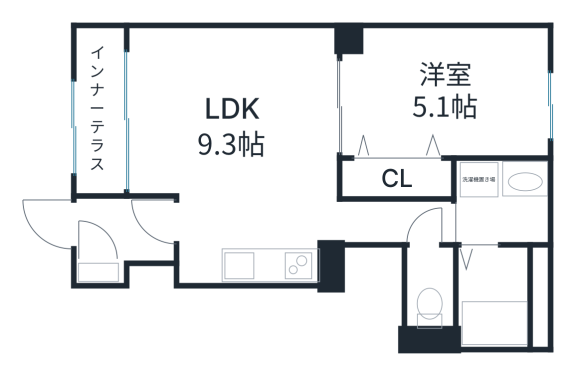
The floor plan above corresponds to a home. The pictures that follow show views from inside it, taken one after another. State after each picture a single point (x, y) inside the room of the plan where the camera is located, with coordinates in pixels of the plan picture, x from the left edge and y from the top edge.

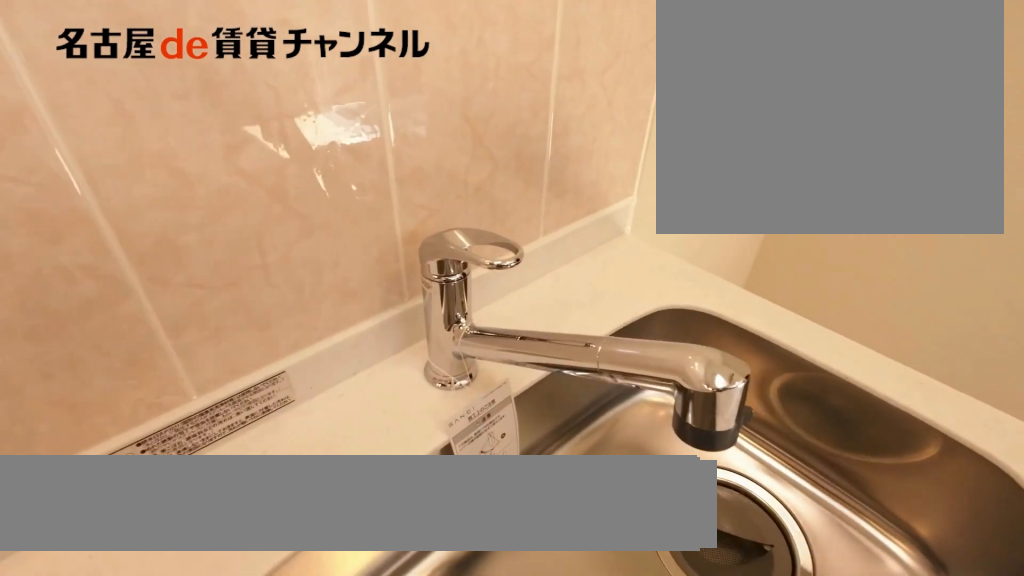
(279, 264)
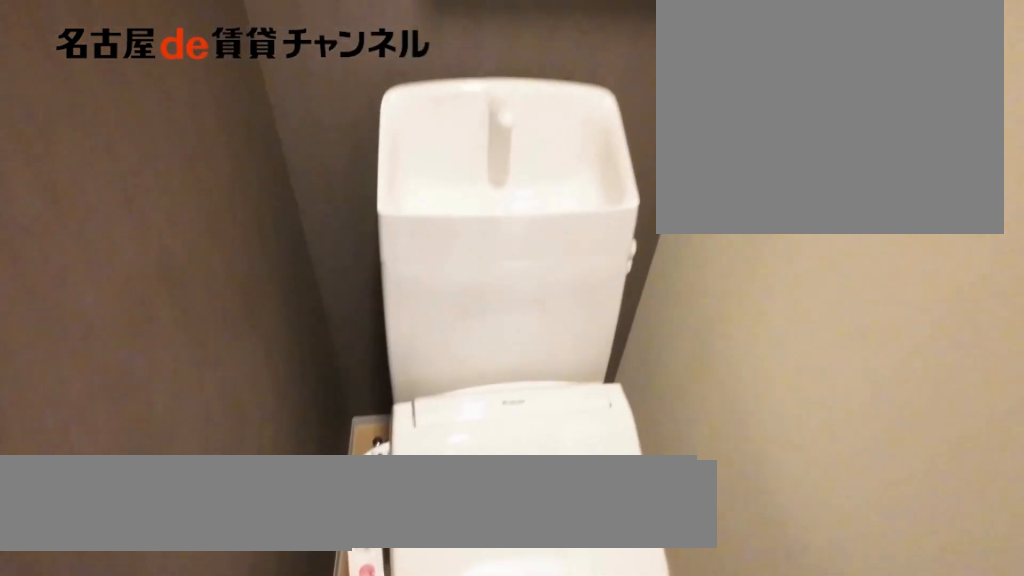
(428, 288)
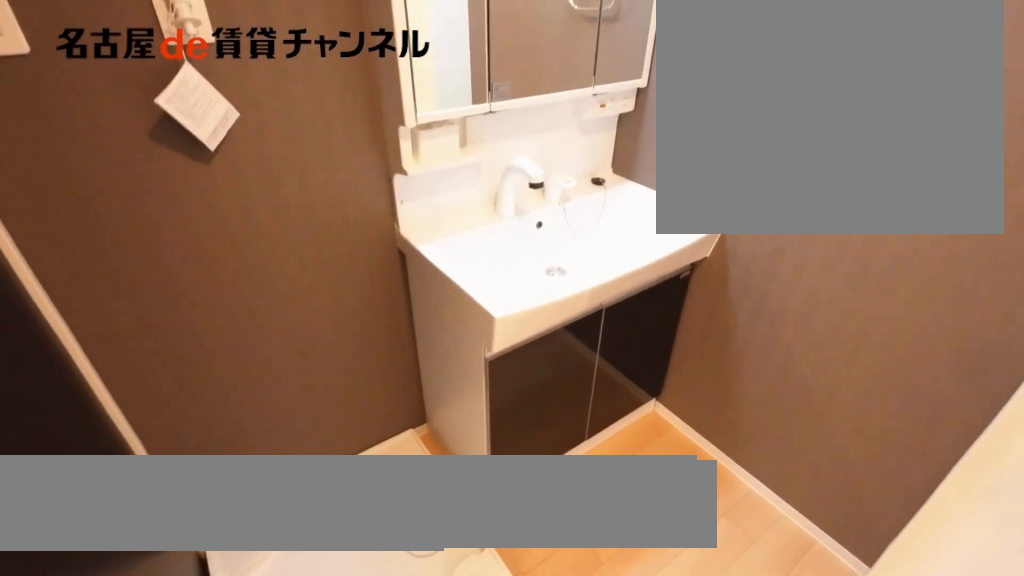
(500, 200)
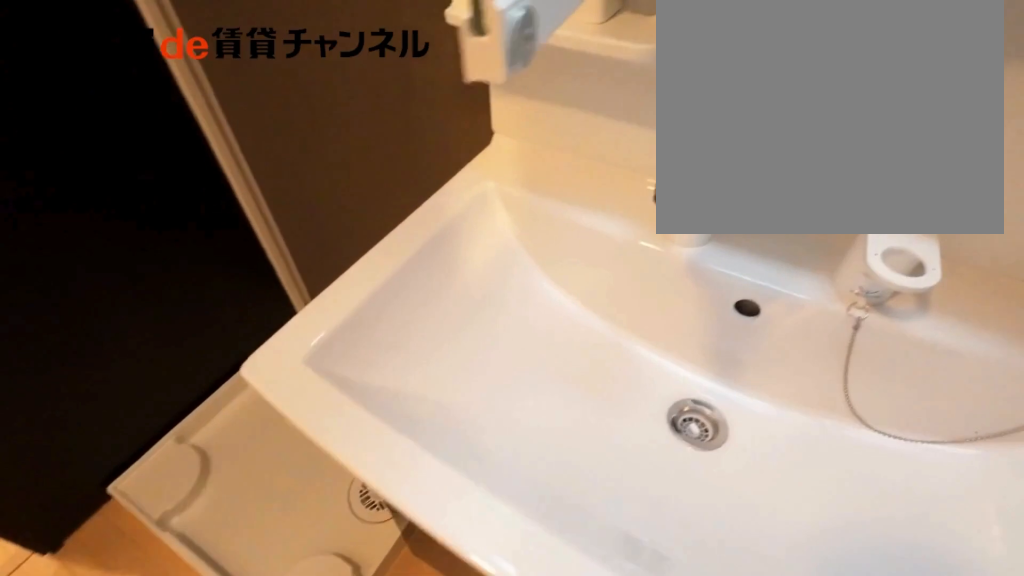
(500, 200)
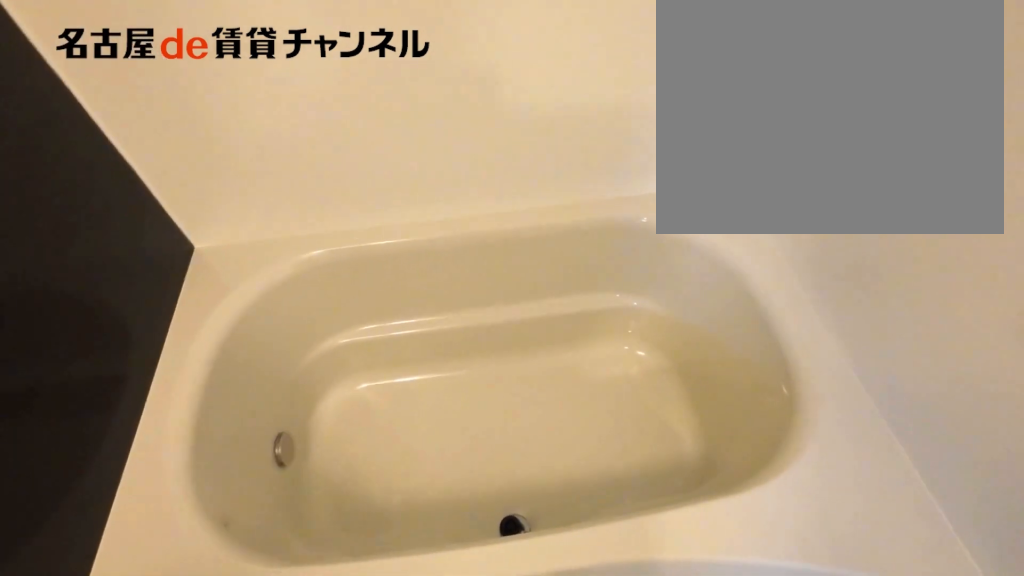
(500, 295)
